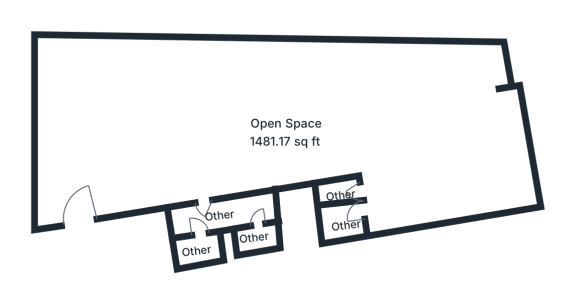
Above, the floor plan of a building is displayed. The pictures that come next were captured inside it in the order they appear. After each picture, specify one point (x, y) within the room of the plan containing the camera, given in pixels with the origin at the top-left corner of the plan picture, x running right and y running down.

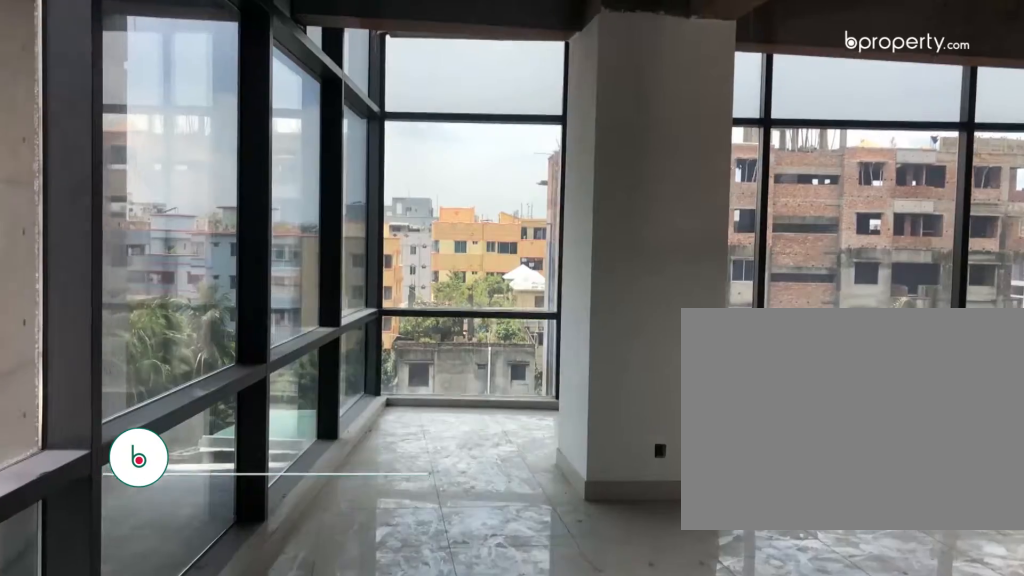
(82, 173)
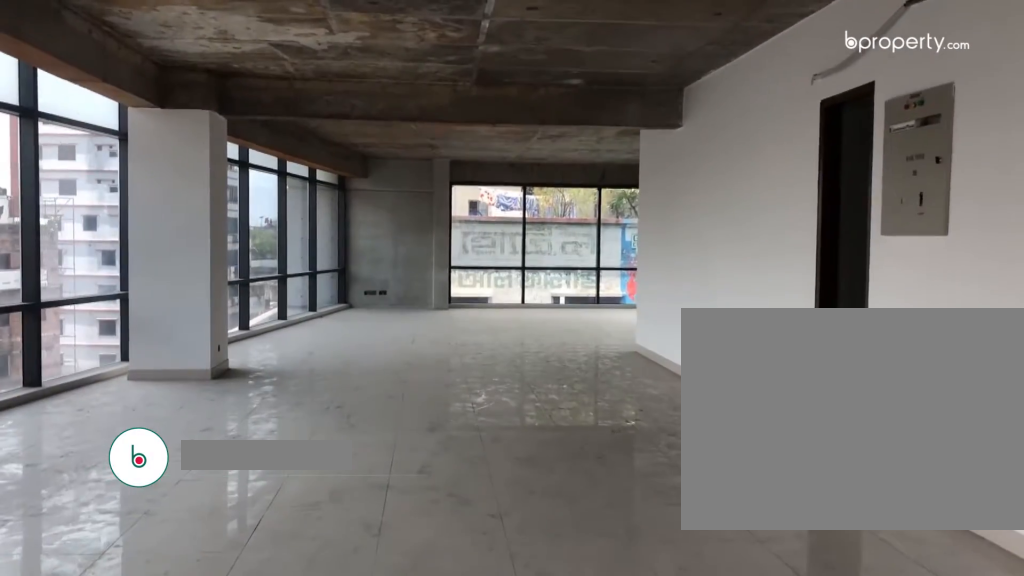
(105, 132)
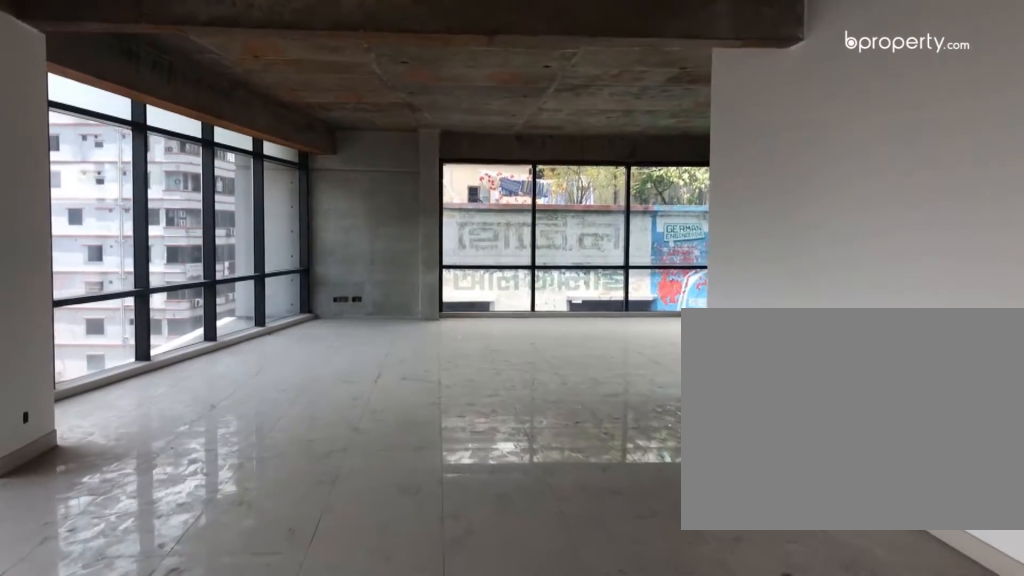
(202, 127)
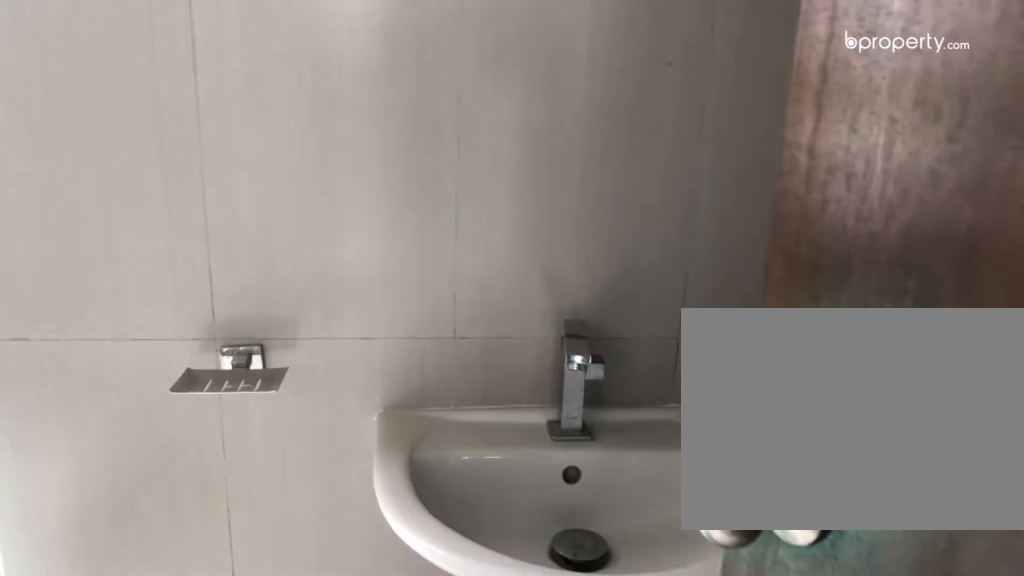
(197, 247)
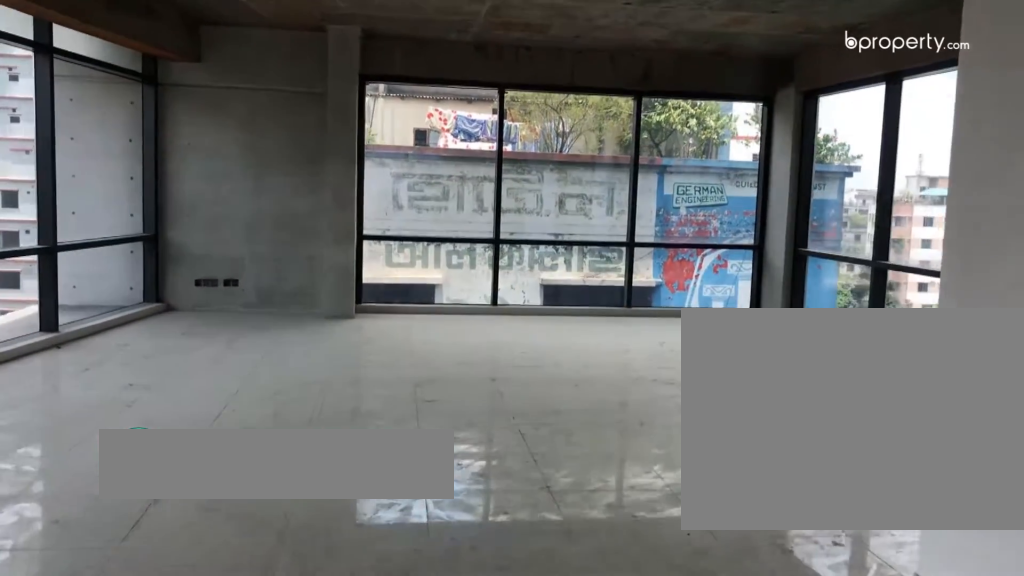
(320, 101)
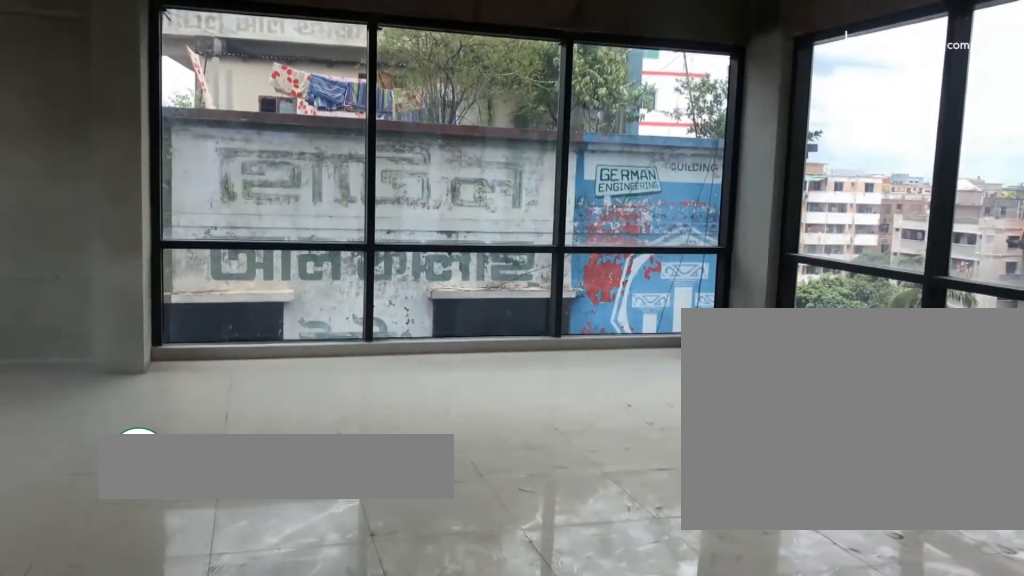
(395, 114)
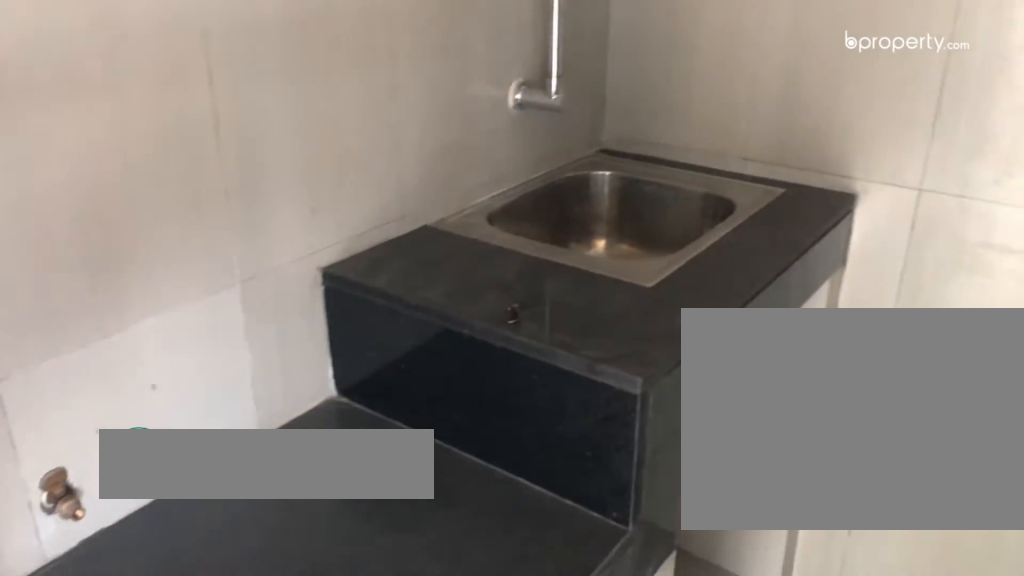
(334, 189)
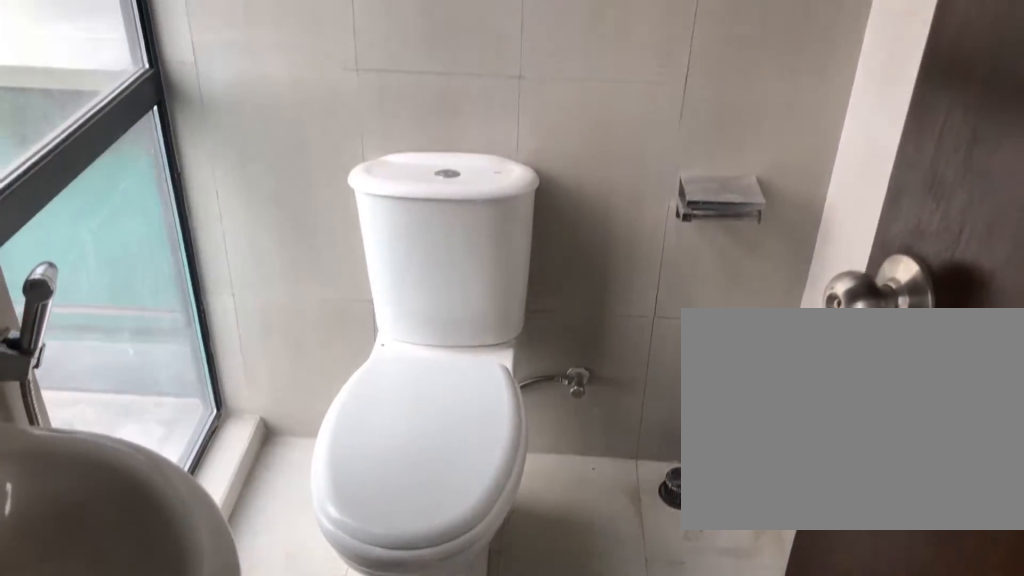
(344, 225)
